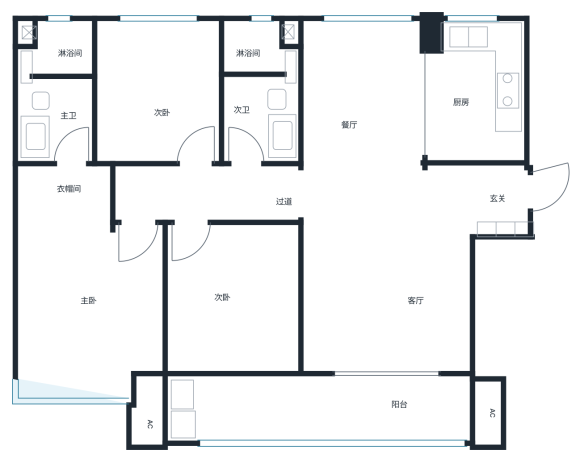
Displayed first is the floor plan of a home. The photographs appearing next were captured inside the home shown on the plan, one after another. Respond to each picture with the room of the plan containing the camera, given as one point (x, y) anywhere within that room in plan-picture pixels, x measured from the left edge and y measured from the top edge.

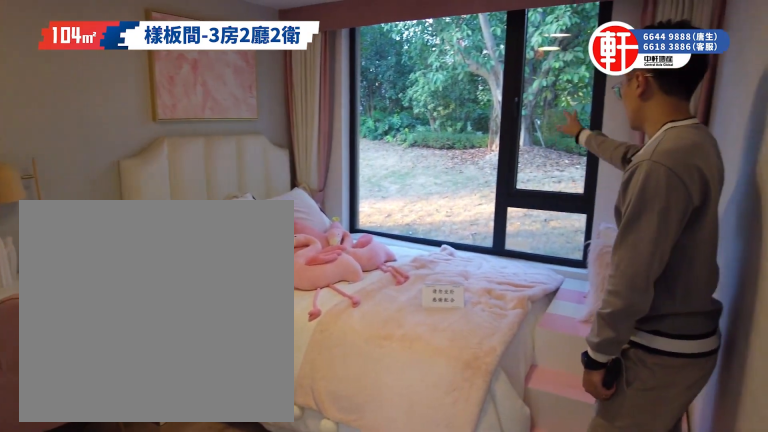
(172, 120)
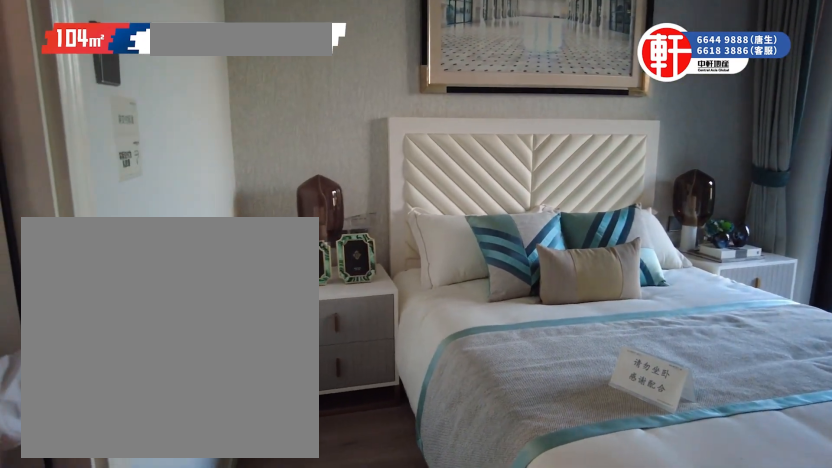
(234, 324)
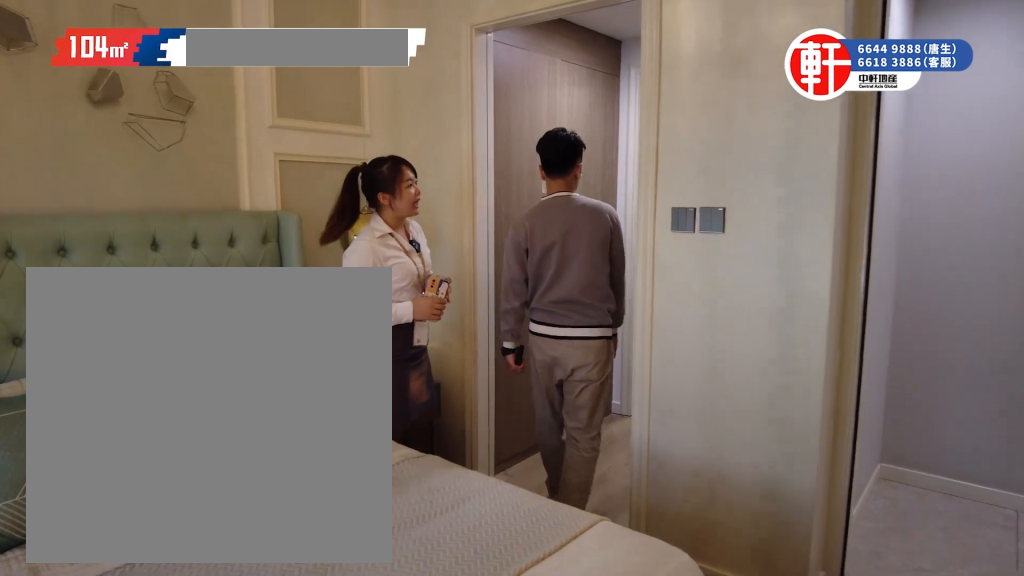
(87, 335)
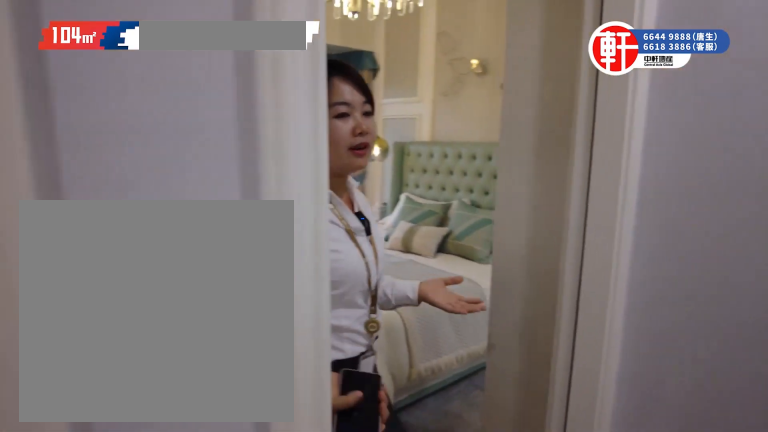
(87, 335)
